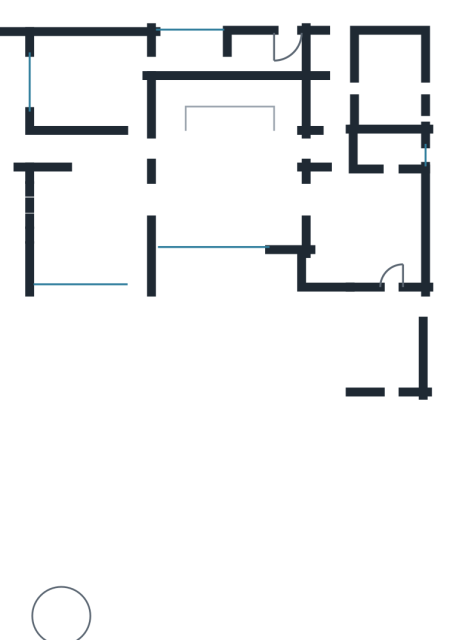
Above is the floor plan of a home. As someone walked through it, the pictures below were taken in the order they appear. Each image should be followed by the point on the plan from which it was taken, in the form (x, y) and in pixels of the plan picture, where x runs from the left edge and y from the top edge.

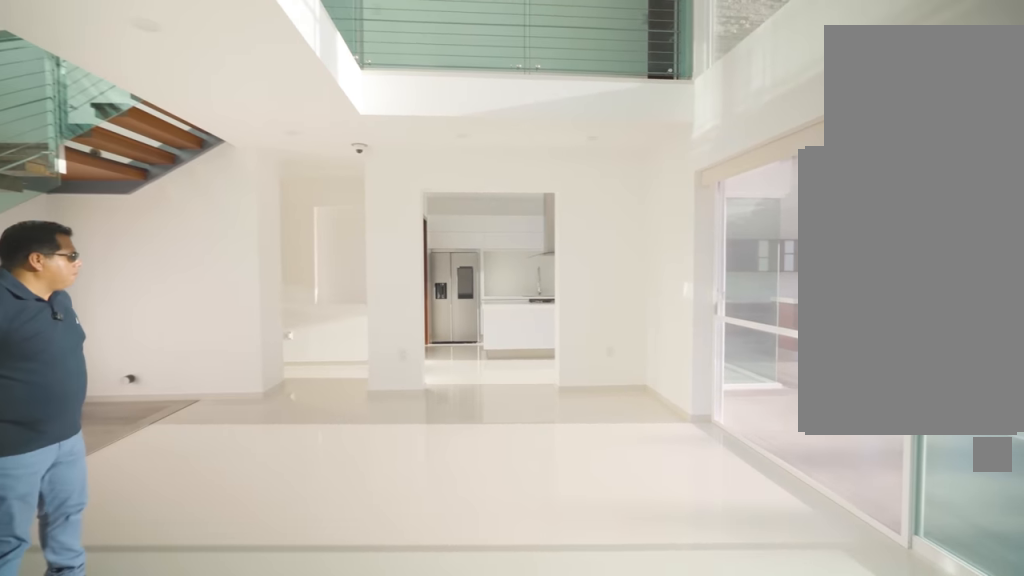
(177, 196)
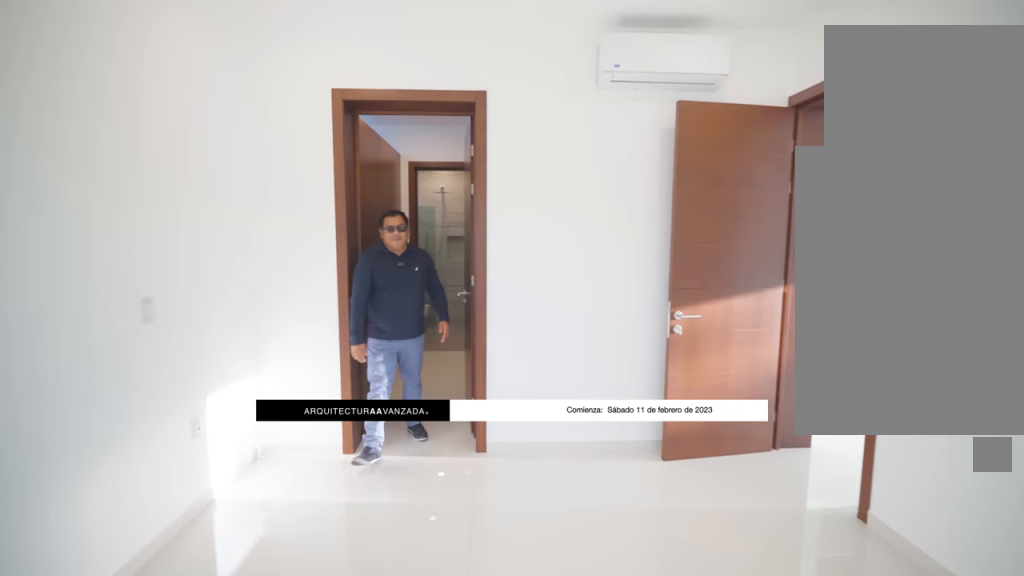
(66, 96)
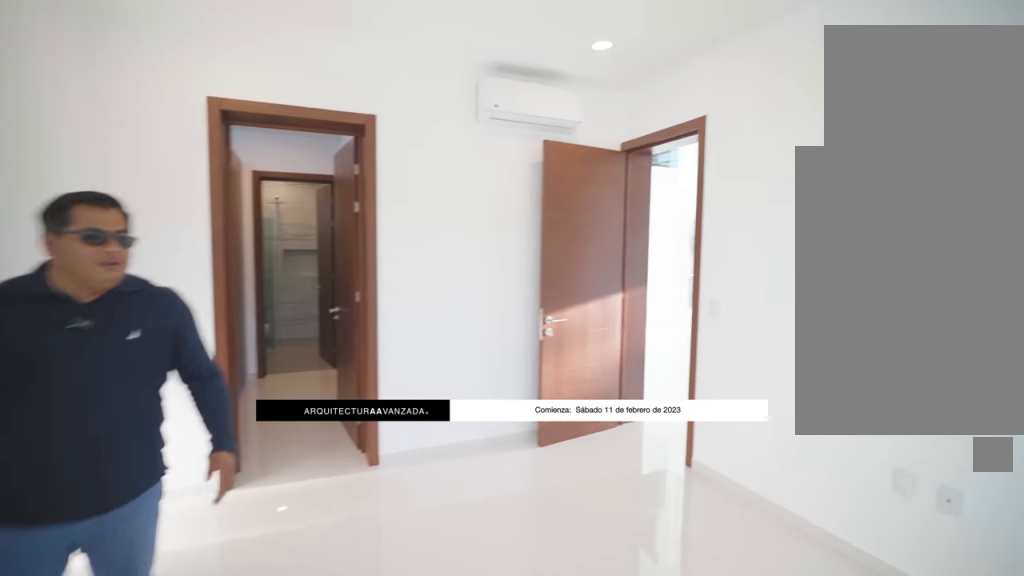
(83, 96)
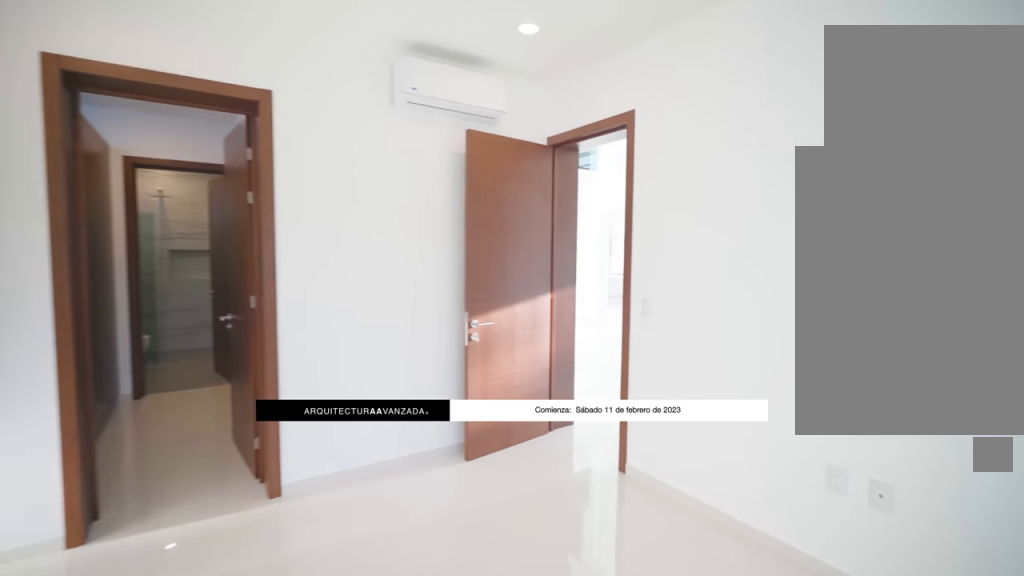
(95, 96)
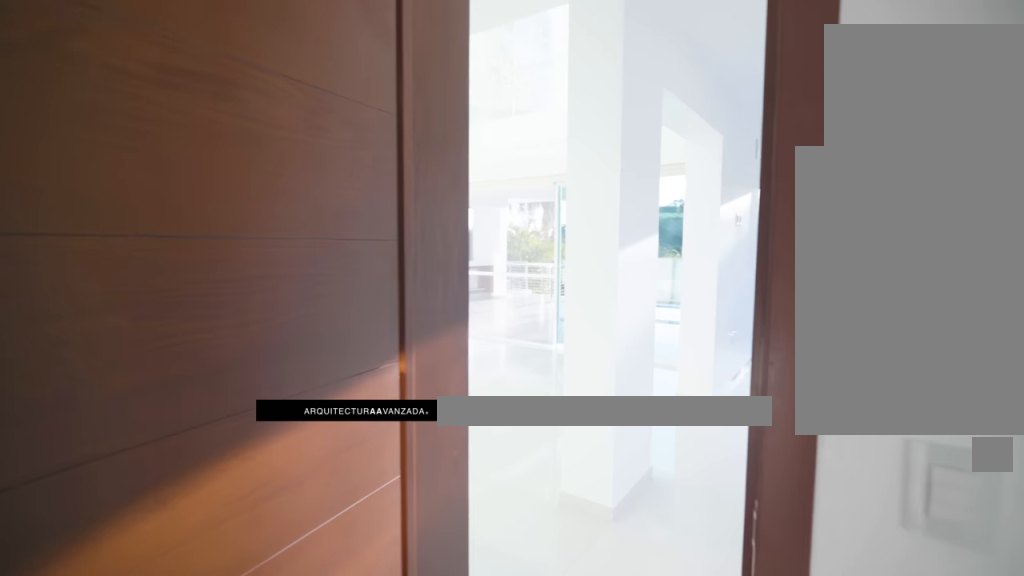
(138, 128)
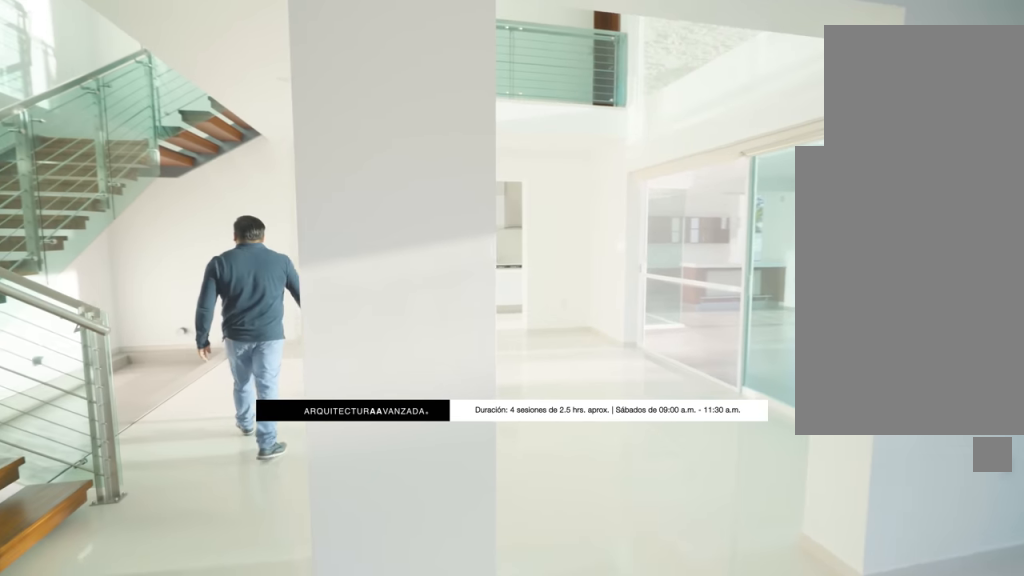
(180, 198)
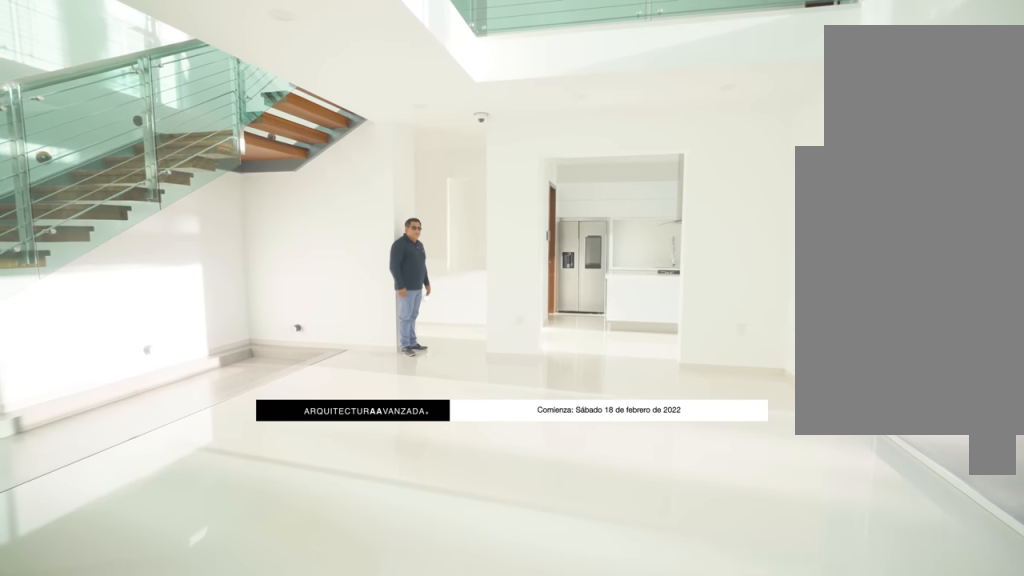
(245, 188)
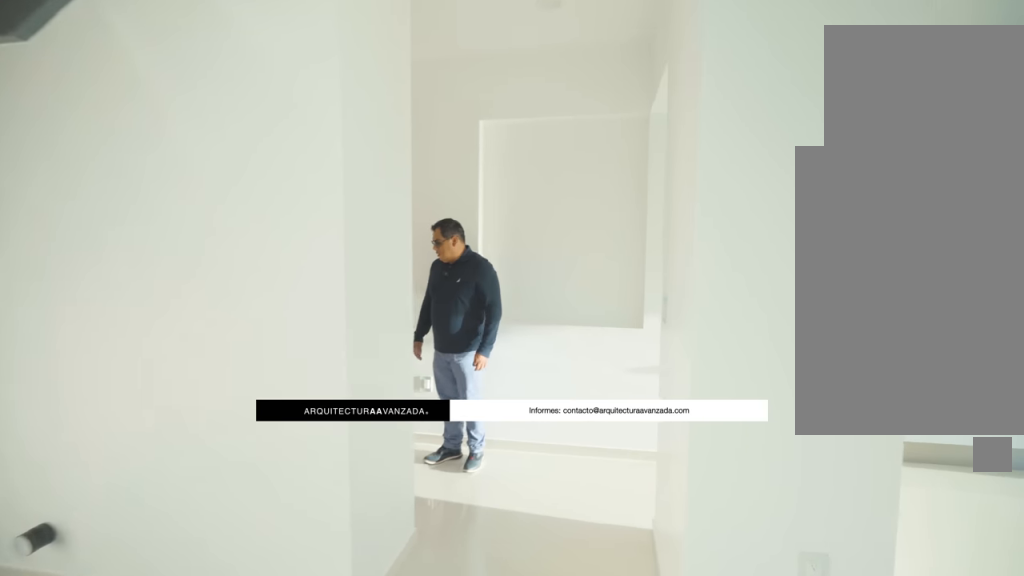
(320, 145)
